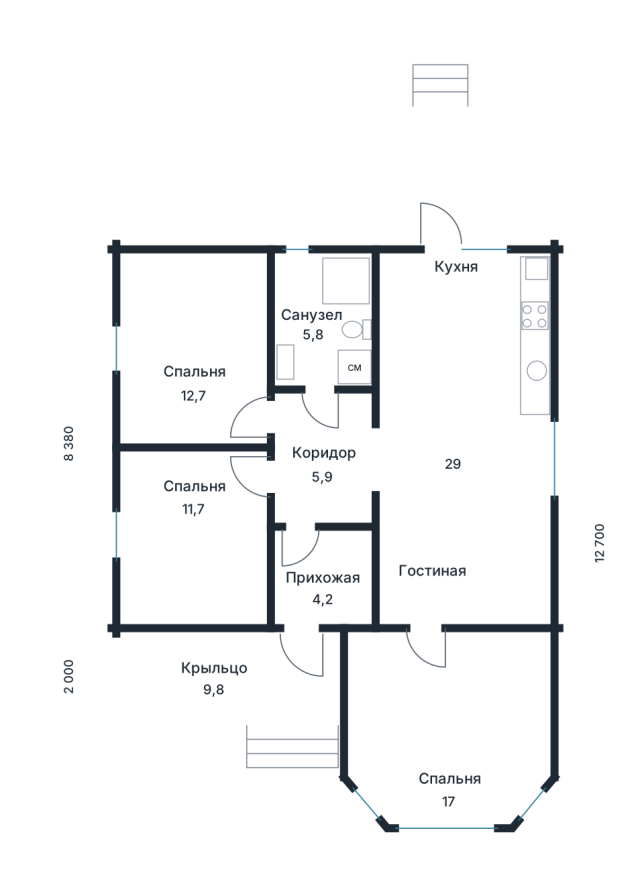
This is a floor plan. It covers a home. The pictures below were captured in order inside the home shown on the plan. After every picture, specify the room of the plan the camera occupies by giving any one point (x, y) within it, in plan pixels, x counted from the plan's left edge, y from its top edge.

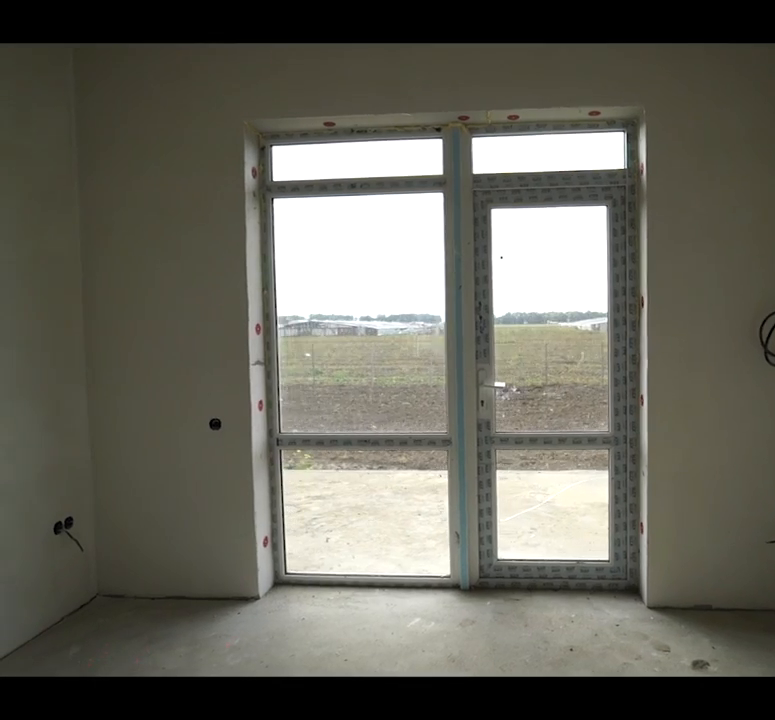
(463, 438)
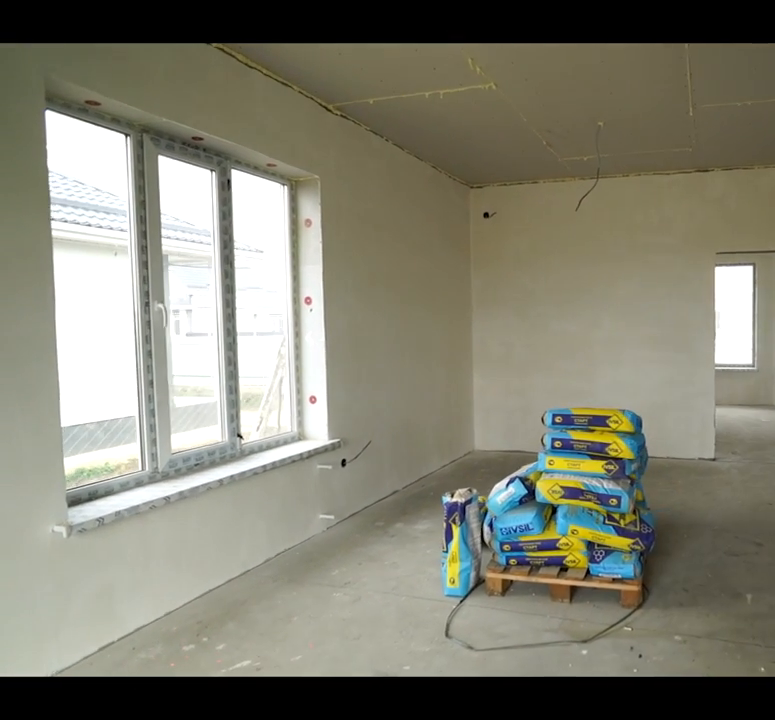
(463, 438)
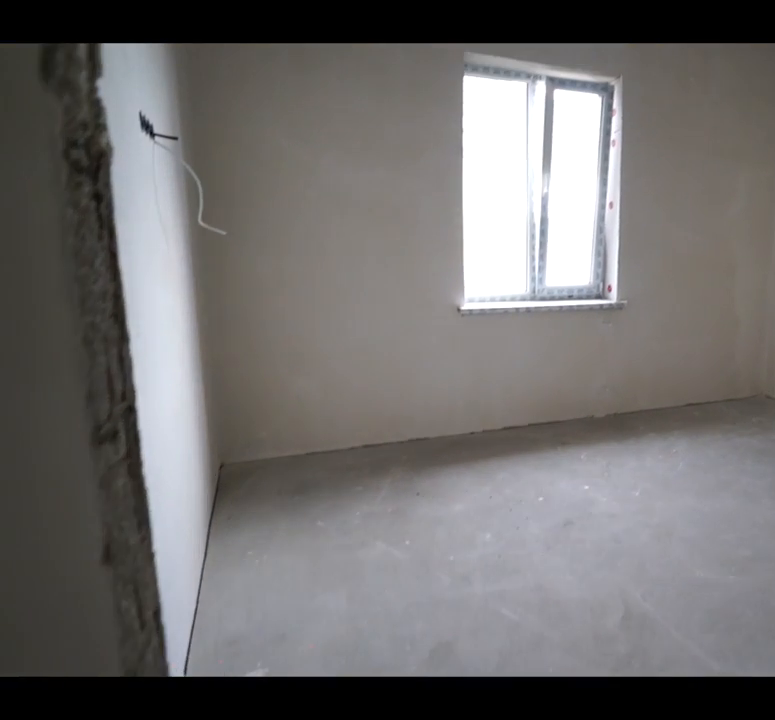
(195, 347)
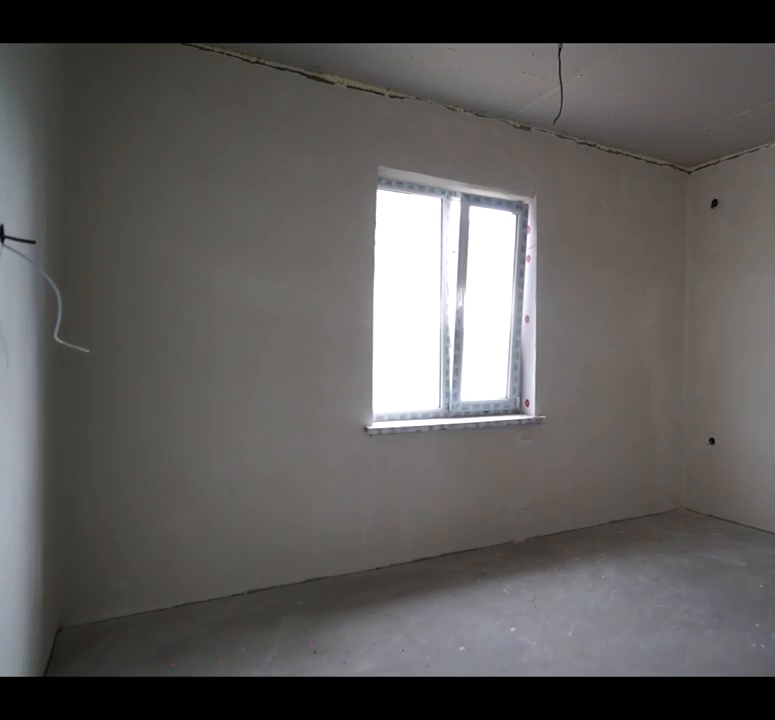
(195, 347)
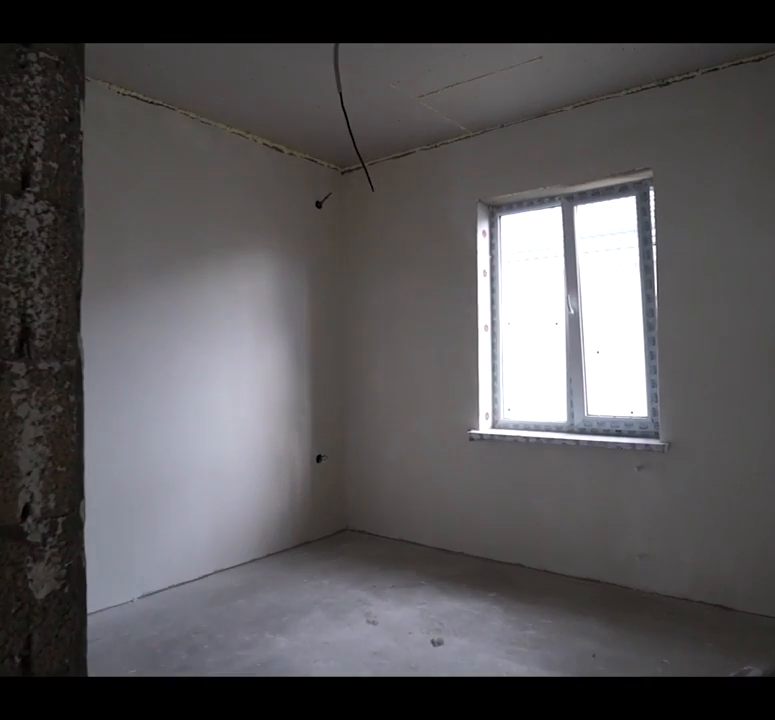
(192, 537)
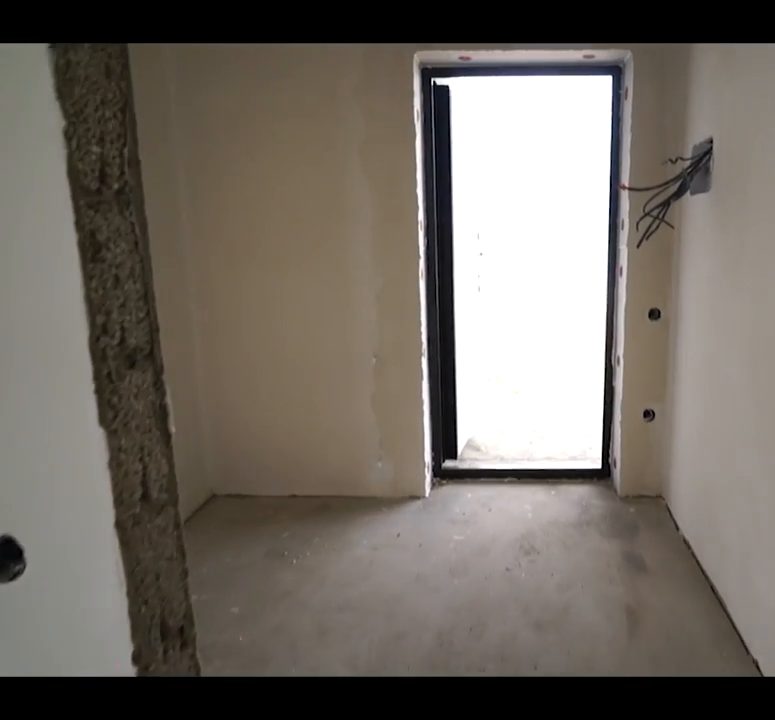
(323, 573)
